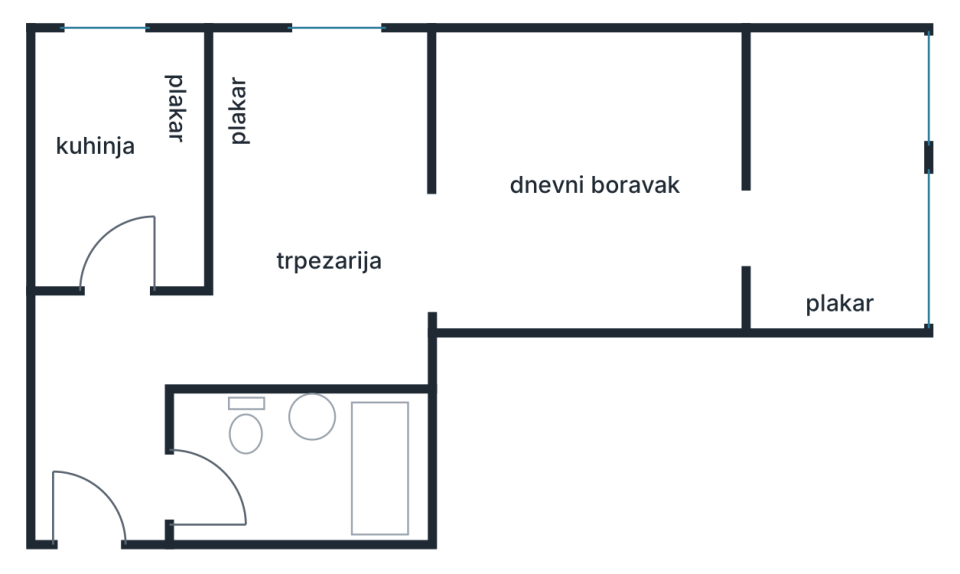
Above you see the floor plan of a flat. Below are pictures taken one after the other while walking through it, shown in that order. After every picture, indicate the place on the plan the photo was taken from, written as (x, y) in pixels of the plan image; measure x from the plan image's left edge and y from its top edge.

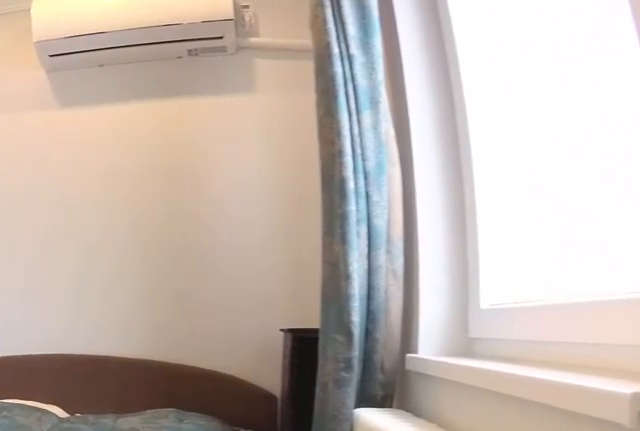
(866, 235)
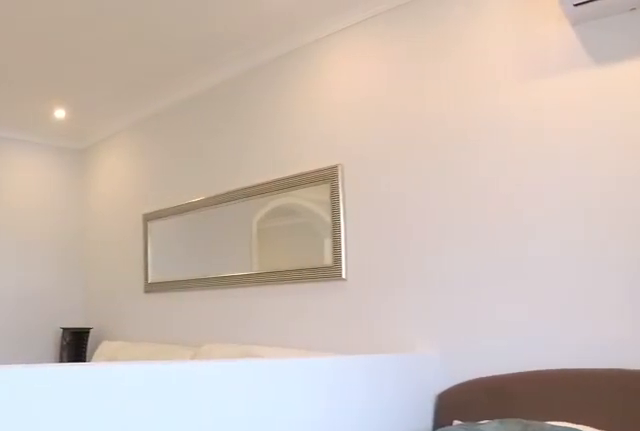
(877, 227)
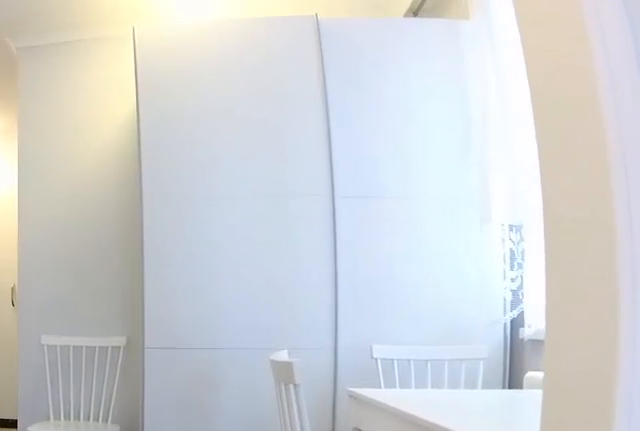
(543, 245)
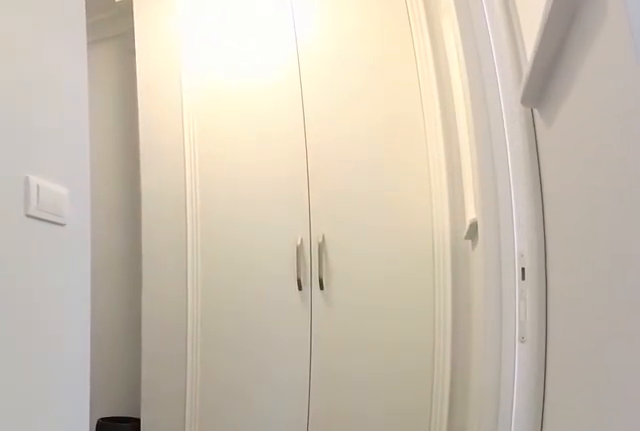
(268, 320)
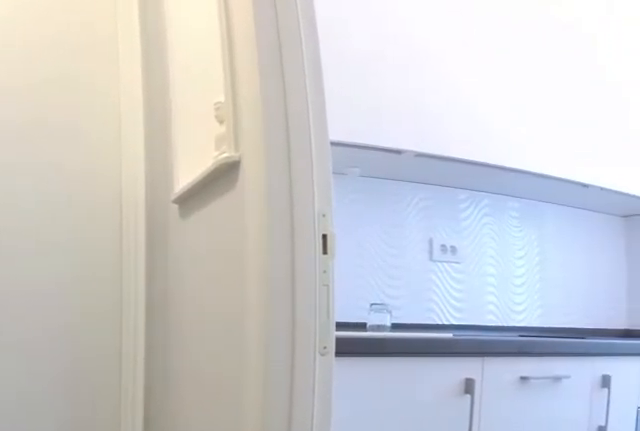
(144, 334)
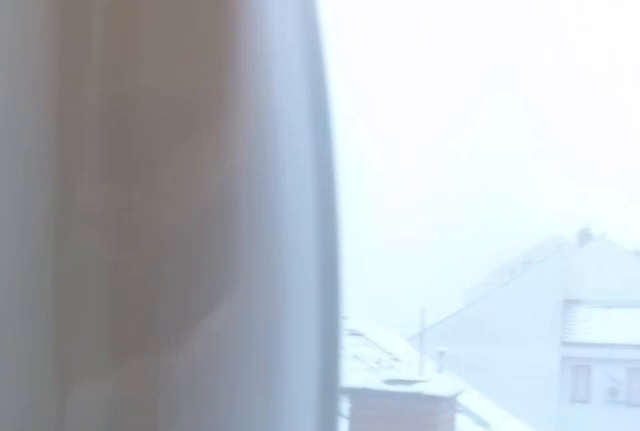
(127, 71)
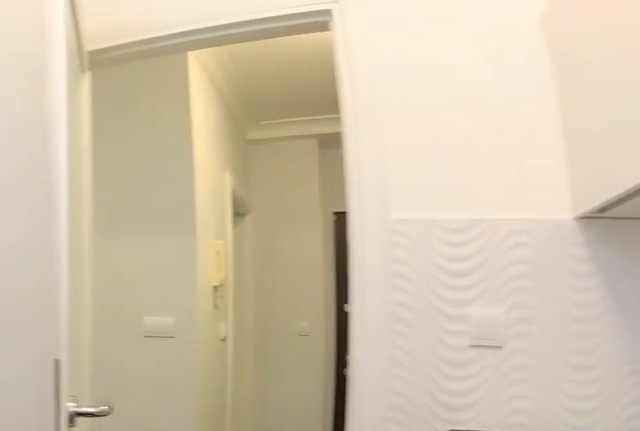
(121, 31)
